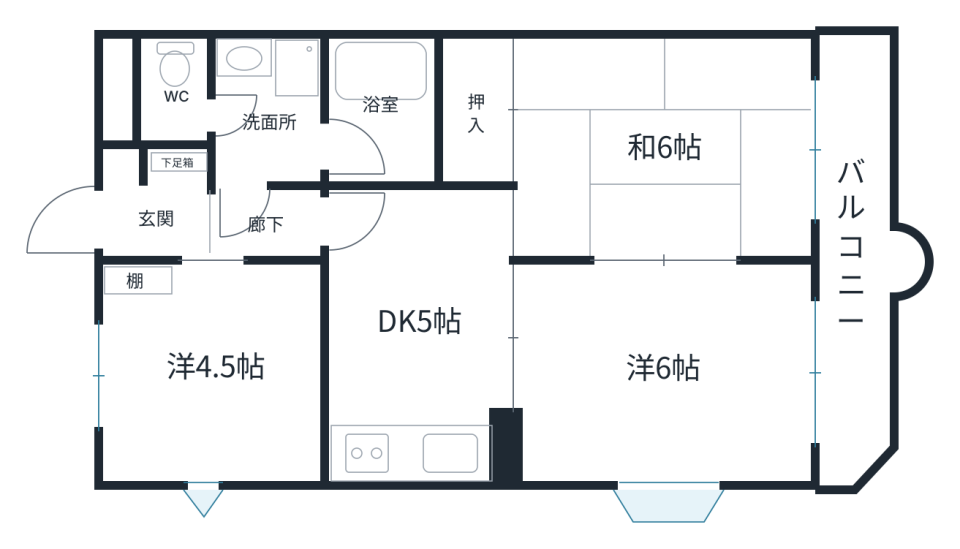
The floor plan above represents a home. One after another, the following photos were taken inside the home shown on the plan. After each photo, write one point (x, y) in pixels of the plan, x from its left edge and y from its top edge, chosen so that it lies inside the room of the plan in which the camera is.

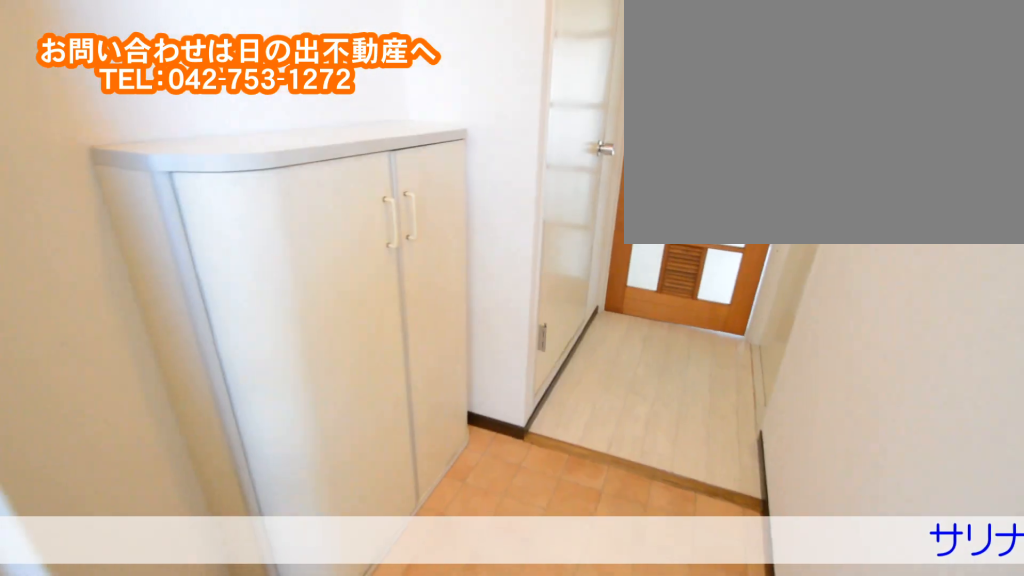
(194, 219)
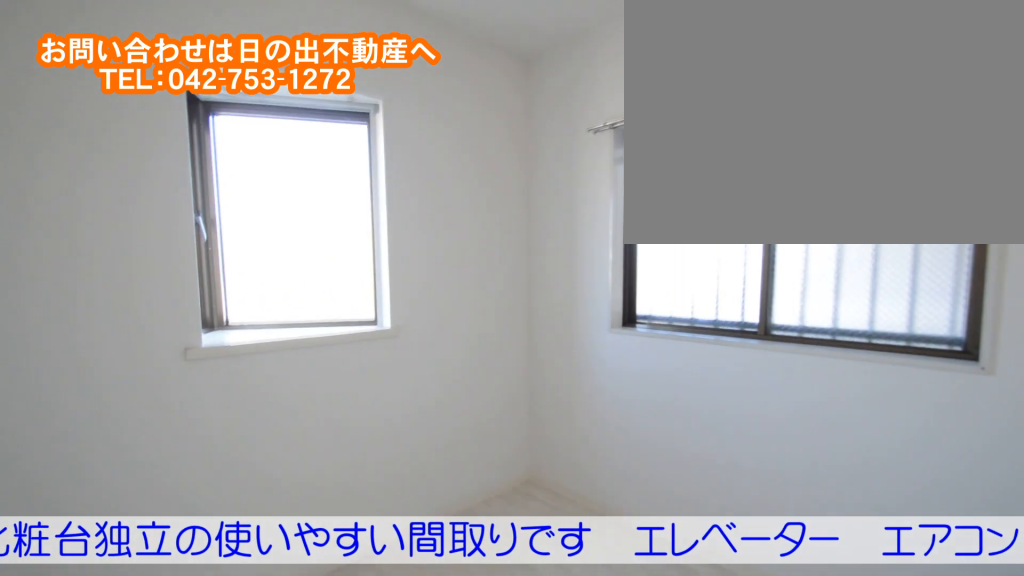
(213, 414)
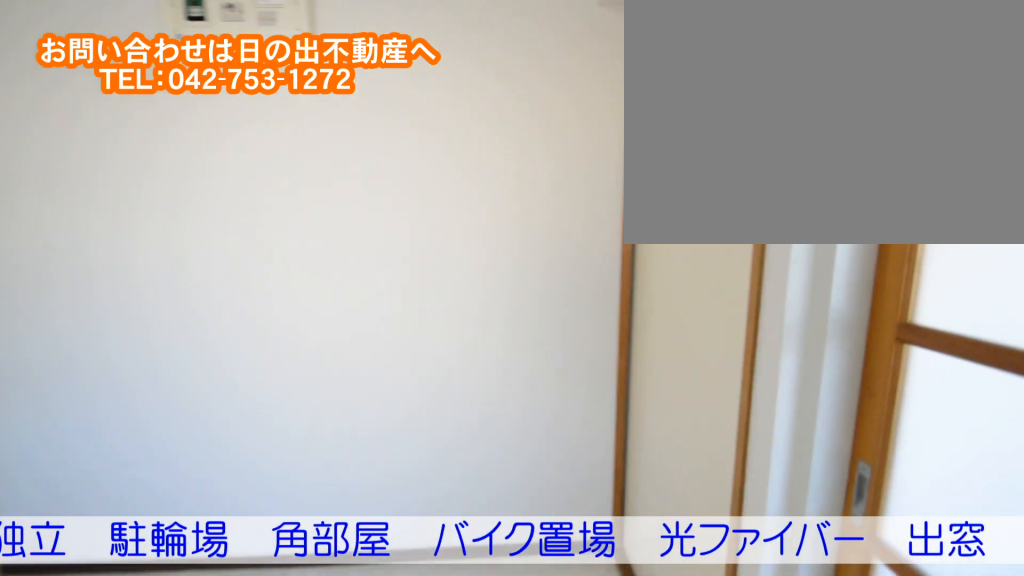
(430, 364)
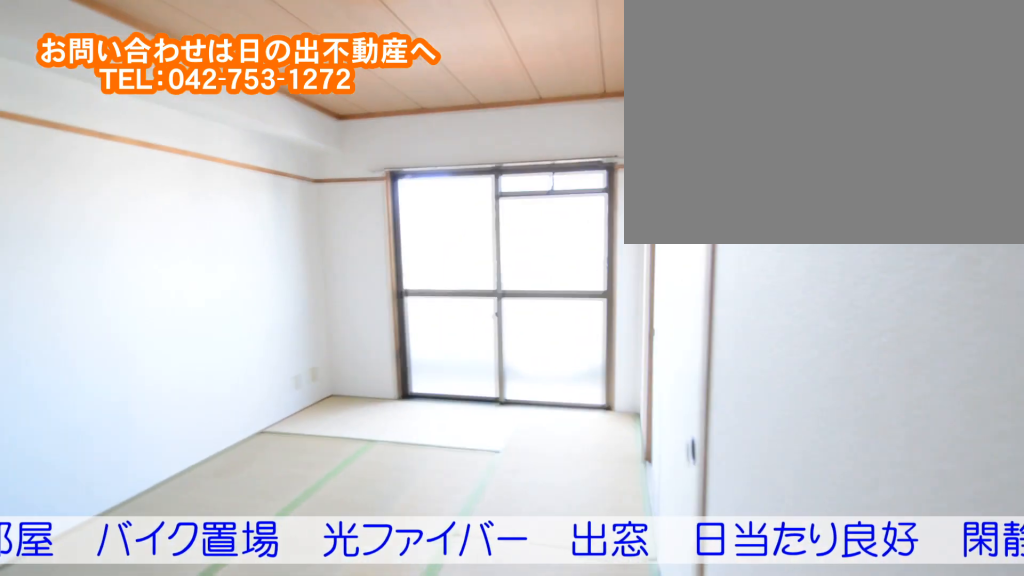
(658, 189)
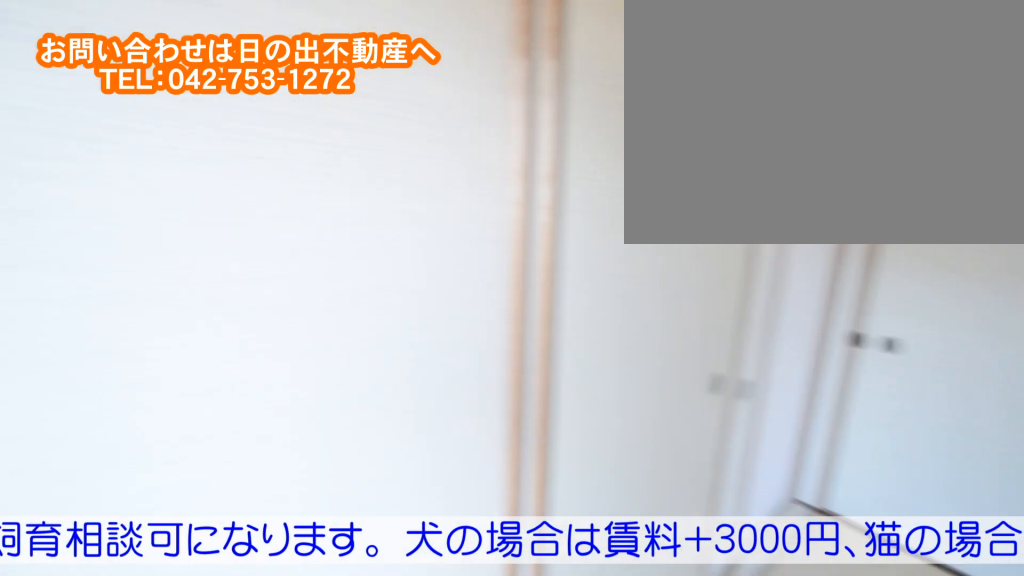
(658, 189)
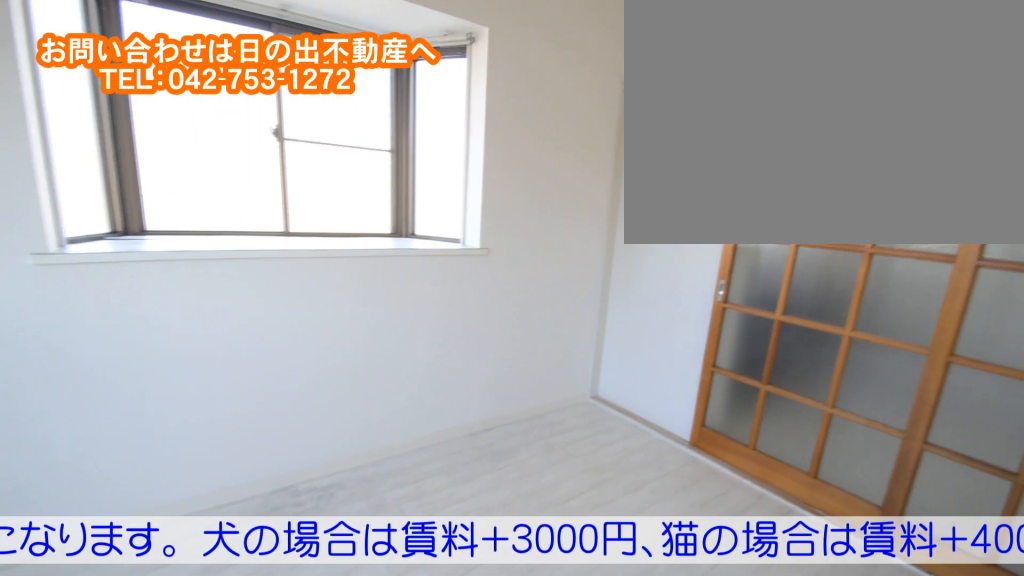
(672, 399)
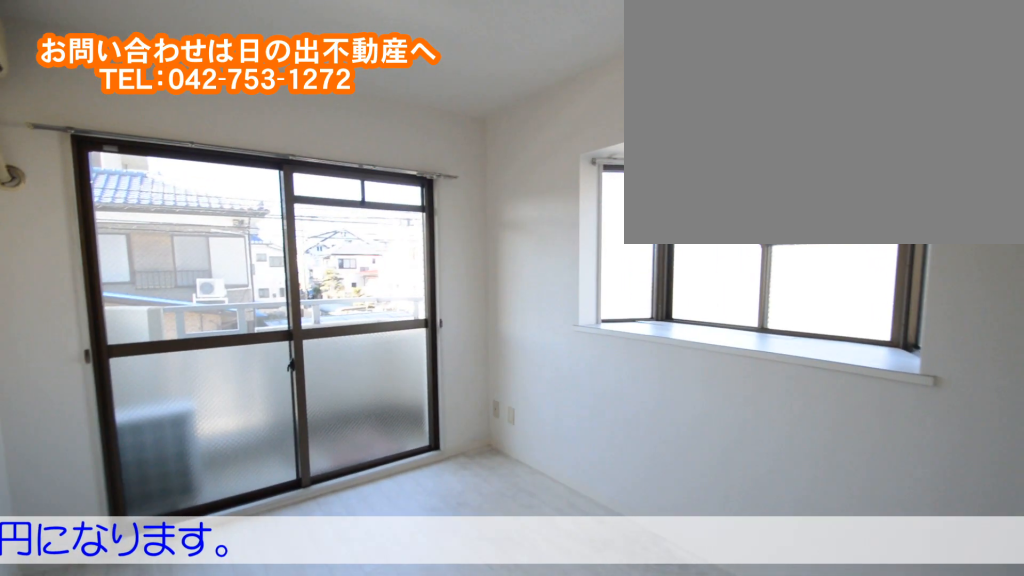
(672, 399)
